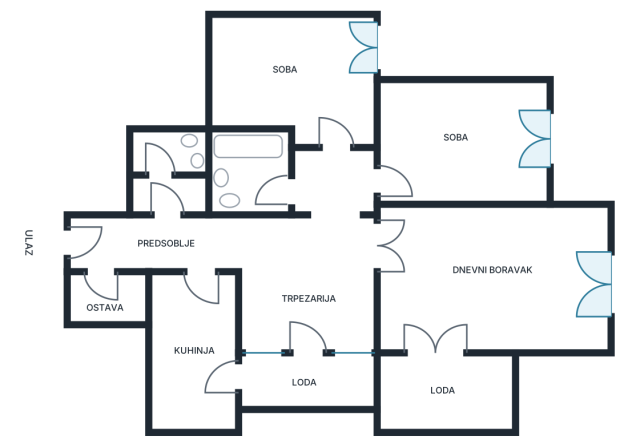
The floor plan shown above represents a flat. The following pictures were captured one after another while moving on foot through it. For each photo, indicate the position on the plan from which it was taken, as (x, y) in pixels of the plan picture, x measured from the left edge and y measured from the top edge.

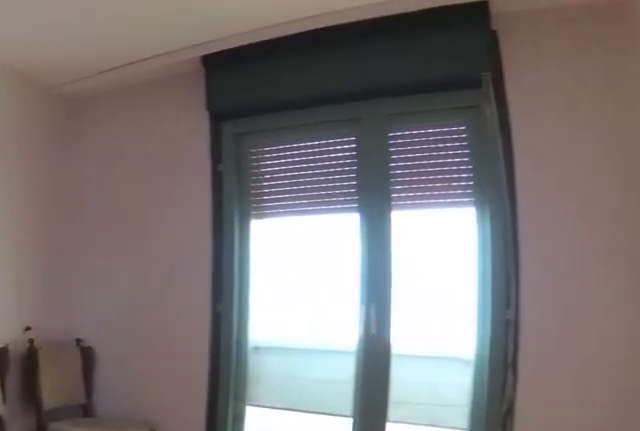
(383, 195)
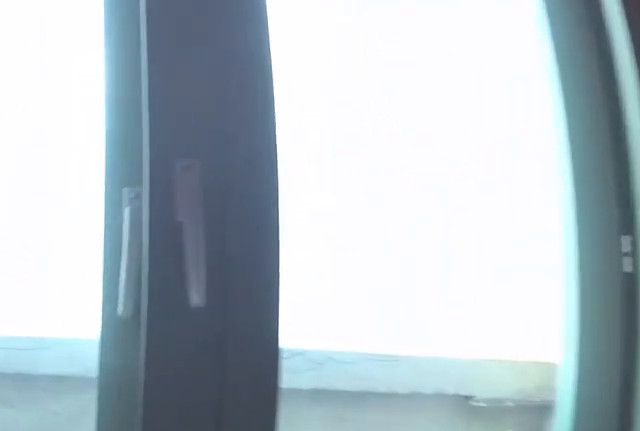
(526, 161)
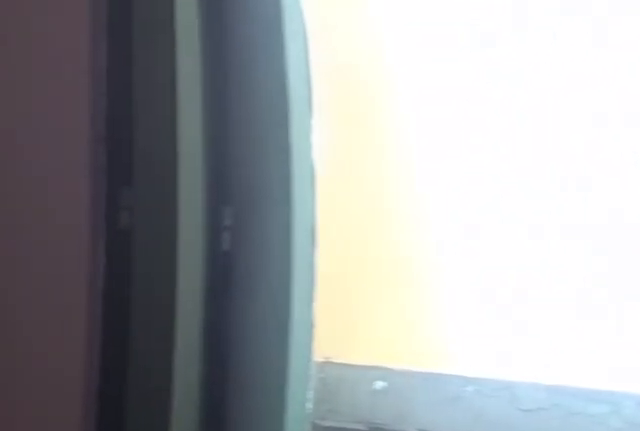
(537, 170)
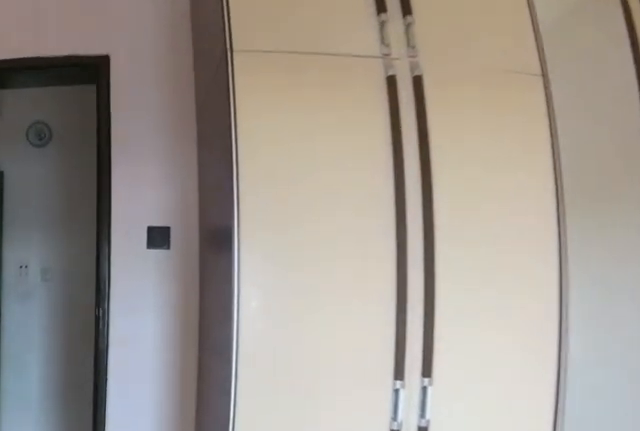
(506, 160)
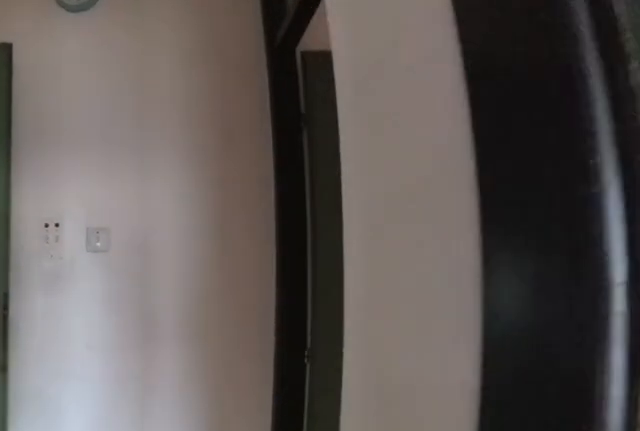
(431, 170)
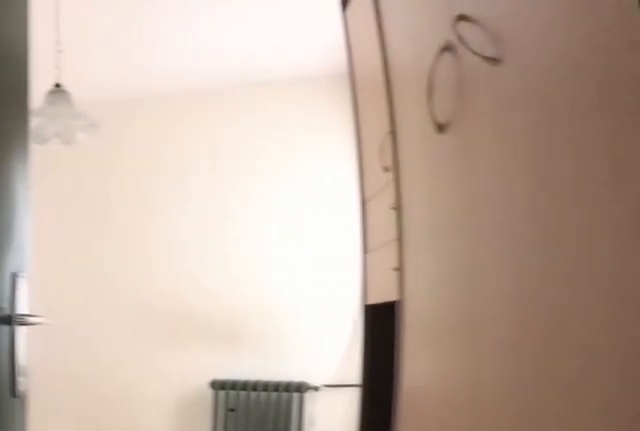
(343, 195)
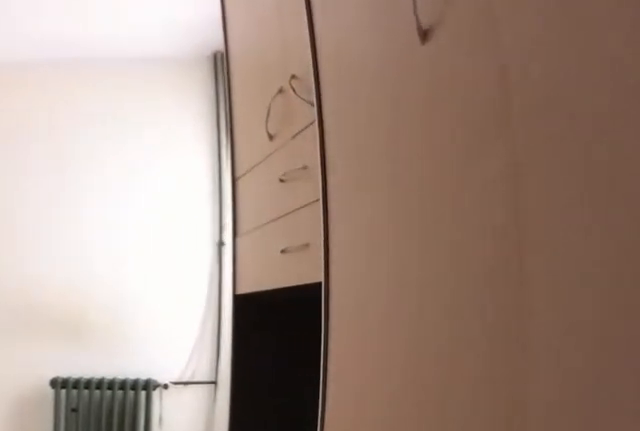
(336, 176)
